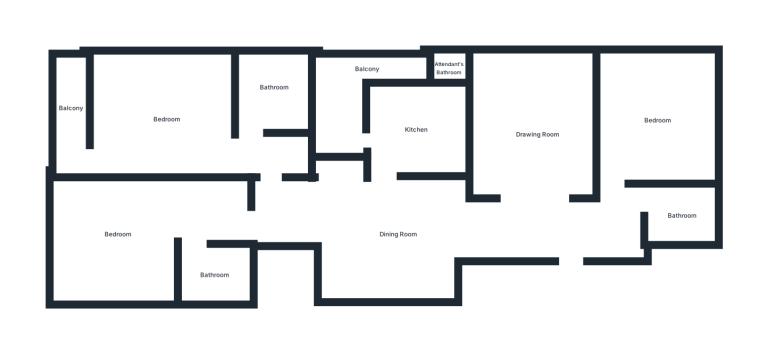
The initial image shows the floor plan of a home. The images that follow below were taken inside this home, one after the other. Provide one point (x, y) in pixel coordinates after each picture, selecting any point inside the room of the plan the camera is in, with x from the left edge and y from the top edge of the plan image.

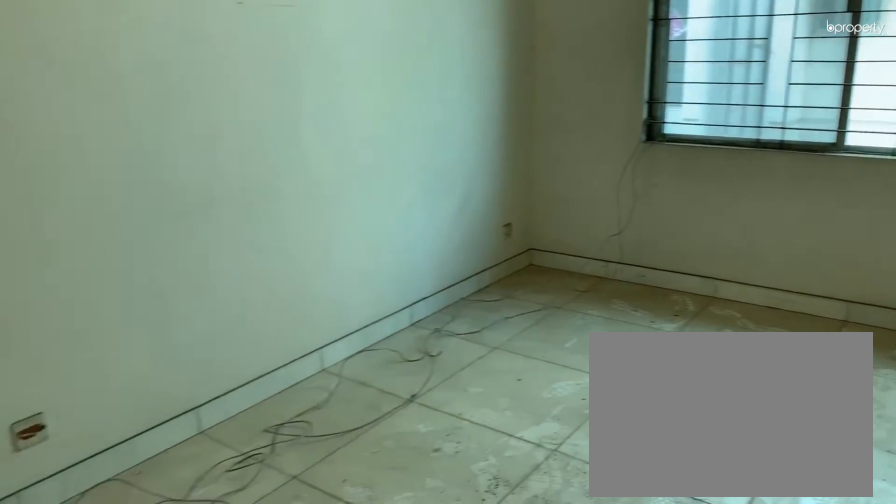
(539, 127)
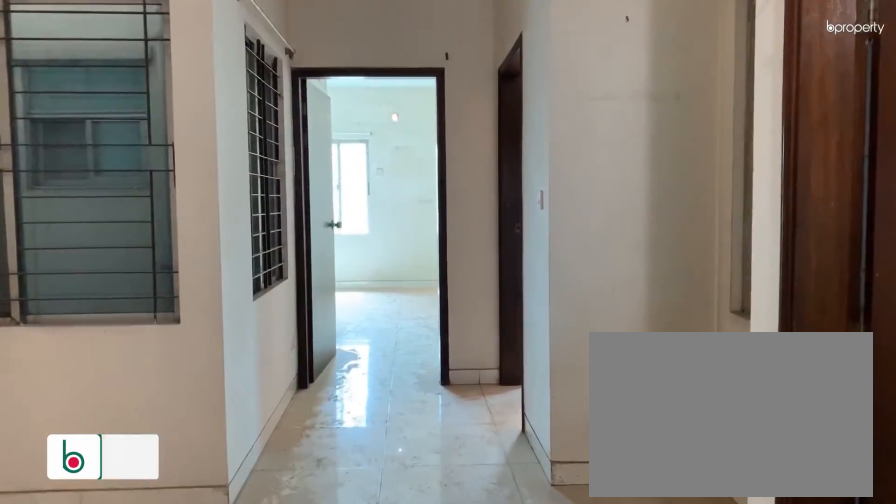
(393, 246)
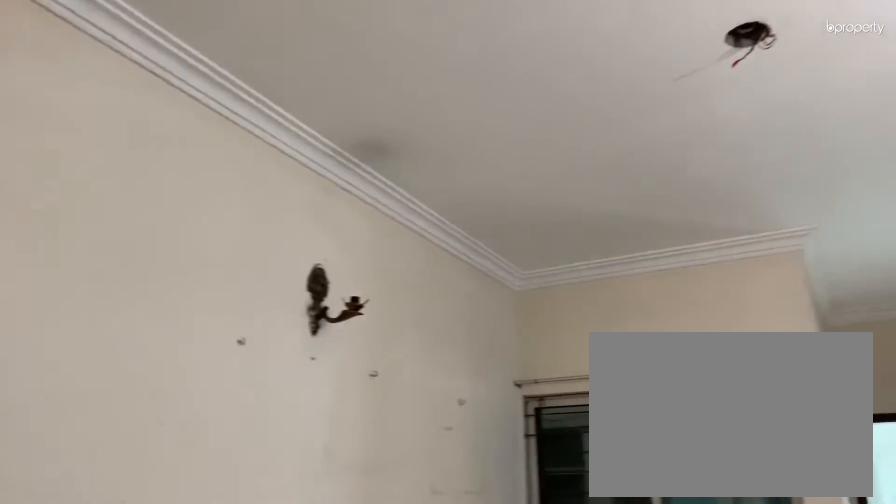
(393, 246)
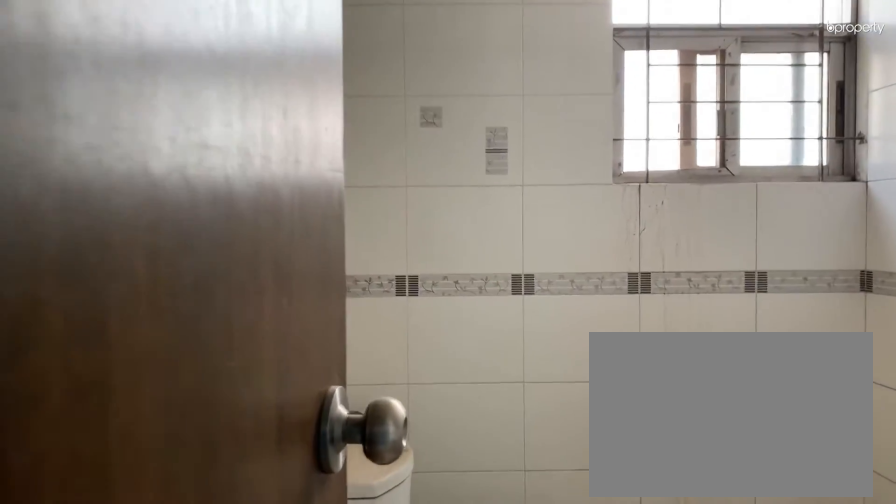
(682, 215)
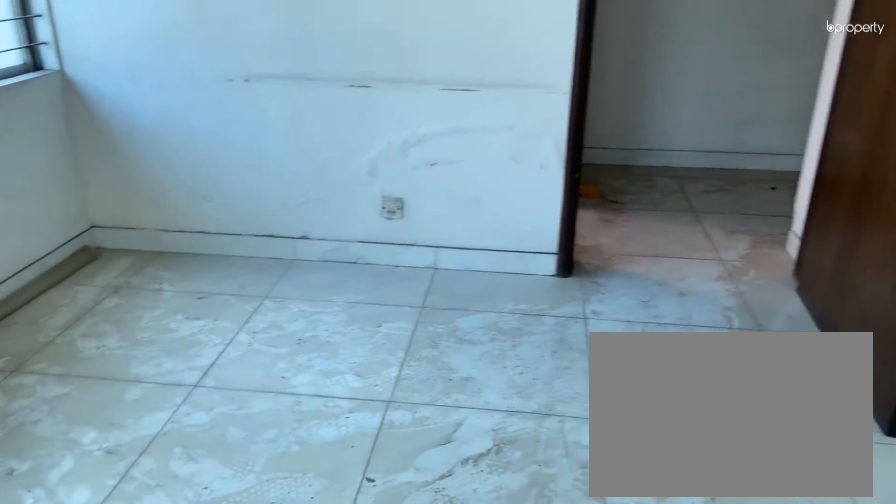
(658, 116)
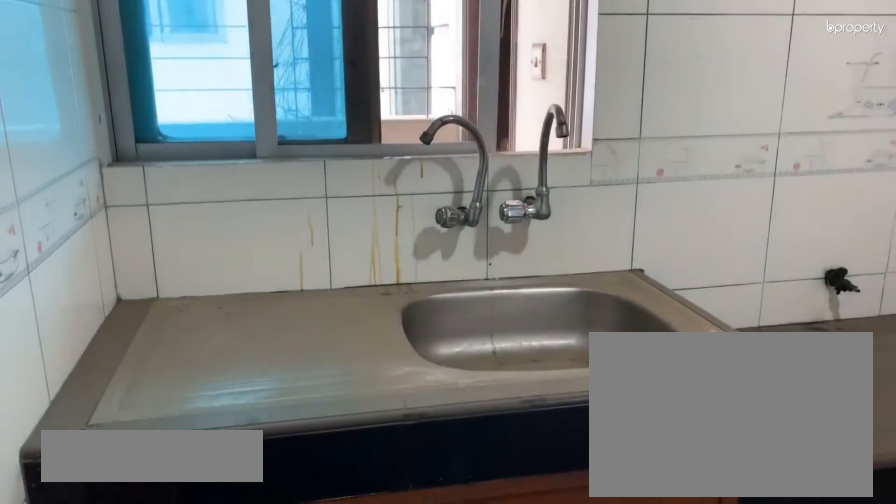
(416, 130)
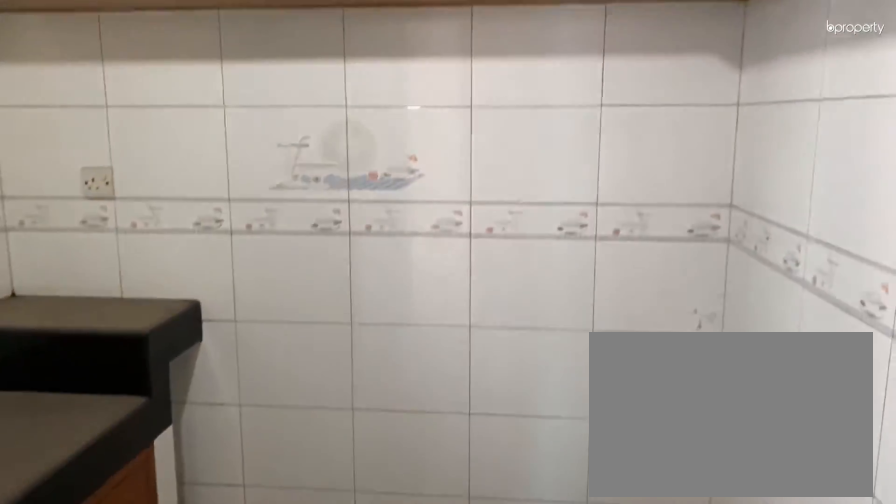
(416, 130)
